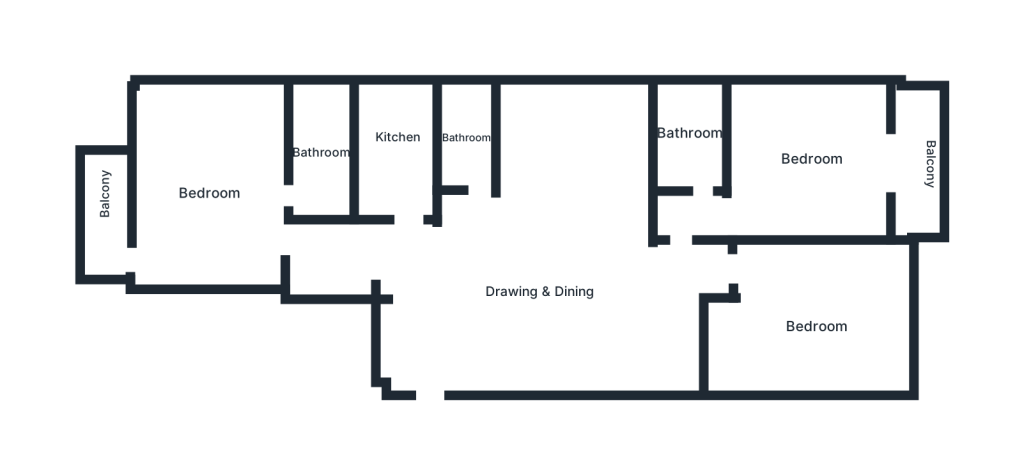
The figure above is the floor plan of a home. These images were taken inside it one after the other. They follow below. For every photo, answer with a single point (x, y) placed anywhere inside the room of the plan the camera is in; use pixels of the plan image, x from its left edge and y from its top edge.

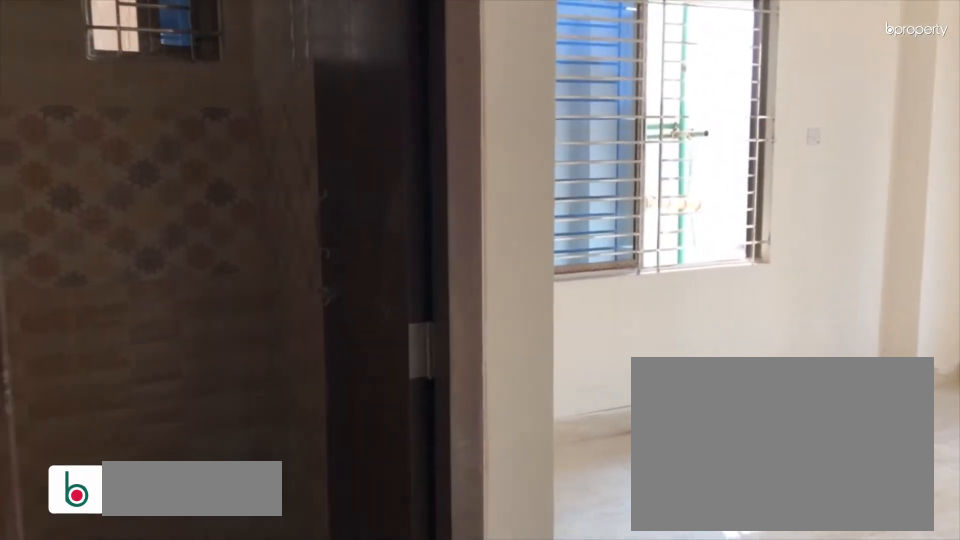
(703, 211)
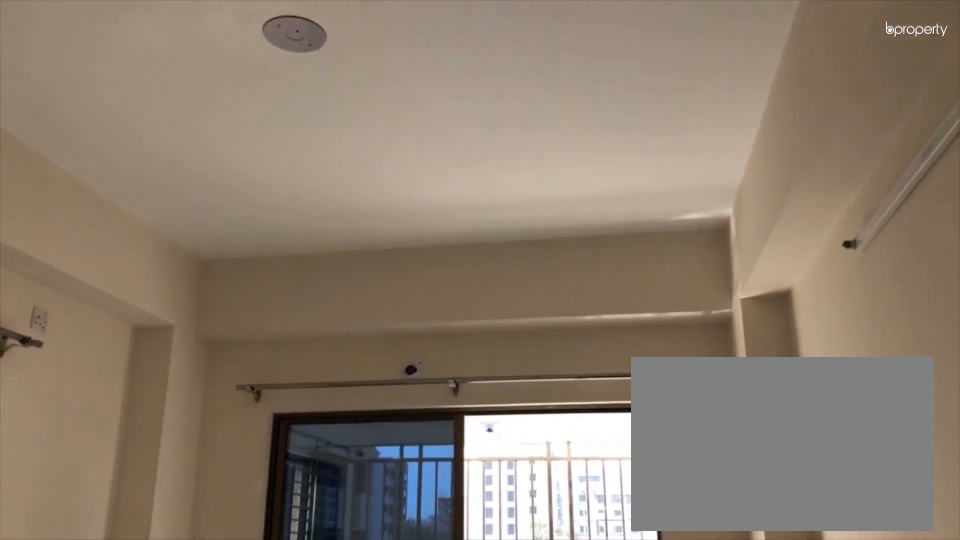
(815, 166)
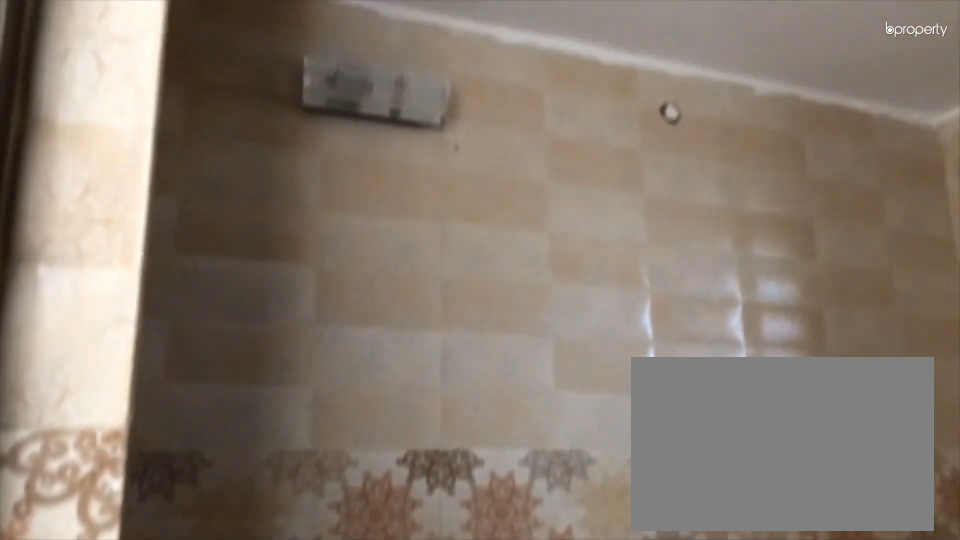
(691, 138)
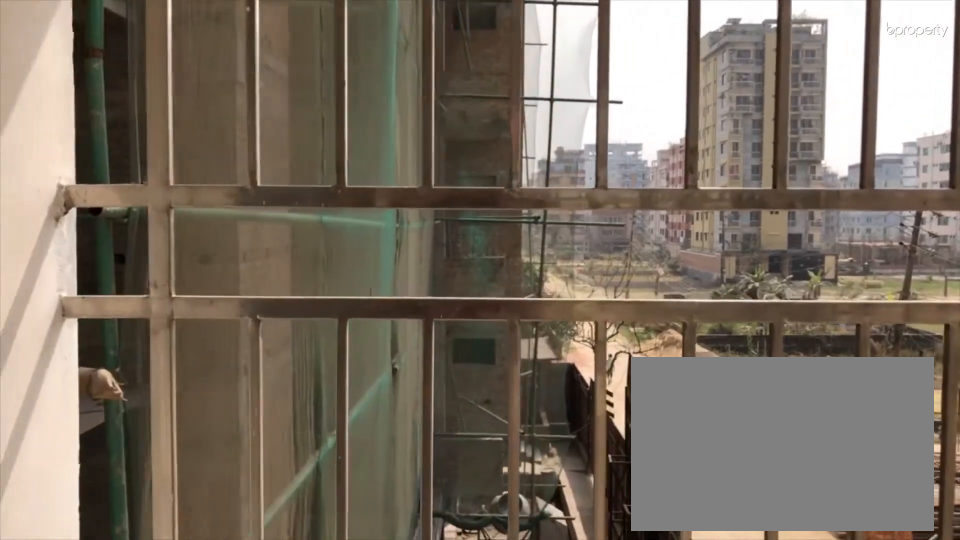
(917, 158)
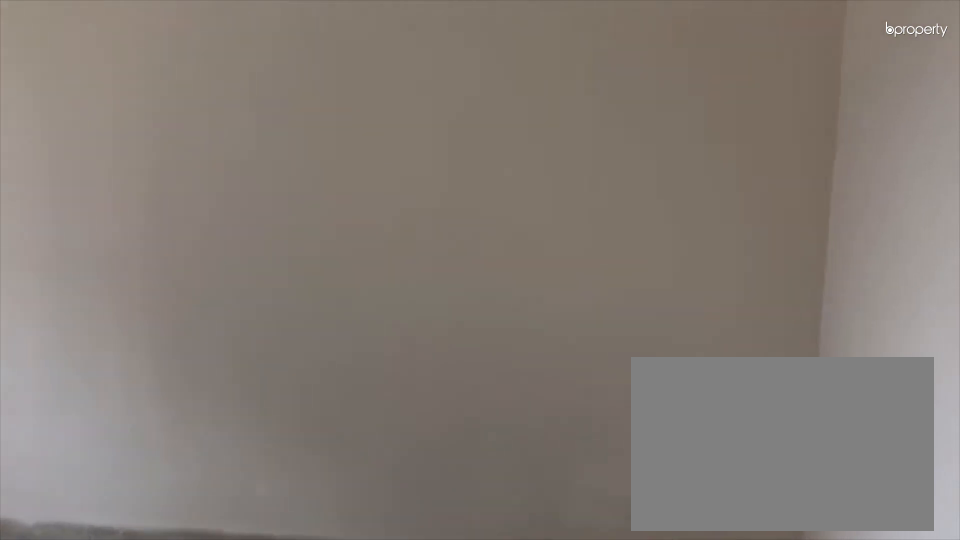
(800, 320)
